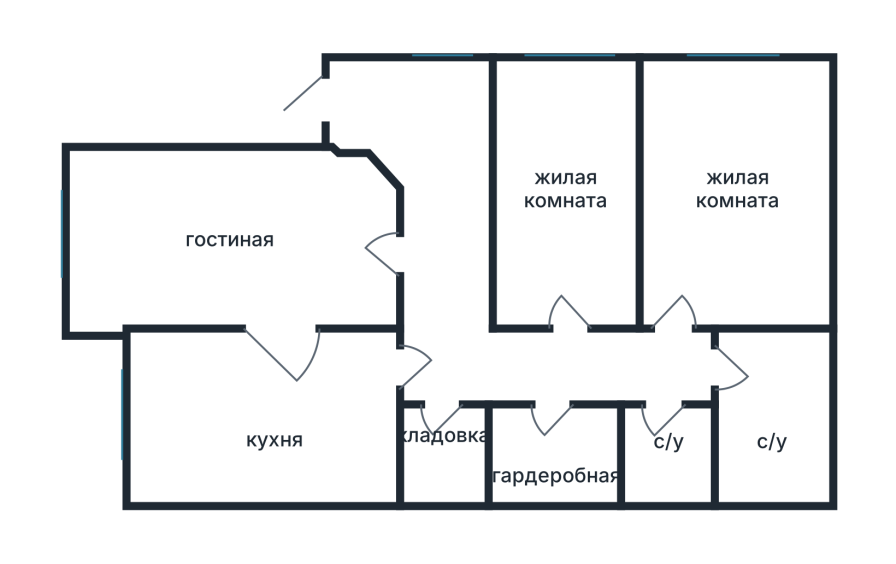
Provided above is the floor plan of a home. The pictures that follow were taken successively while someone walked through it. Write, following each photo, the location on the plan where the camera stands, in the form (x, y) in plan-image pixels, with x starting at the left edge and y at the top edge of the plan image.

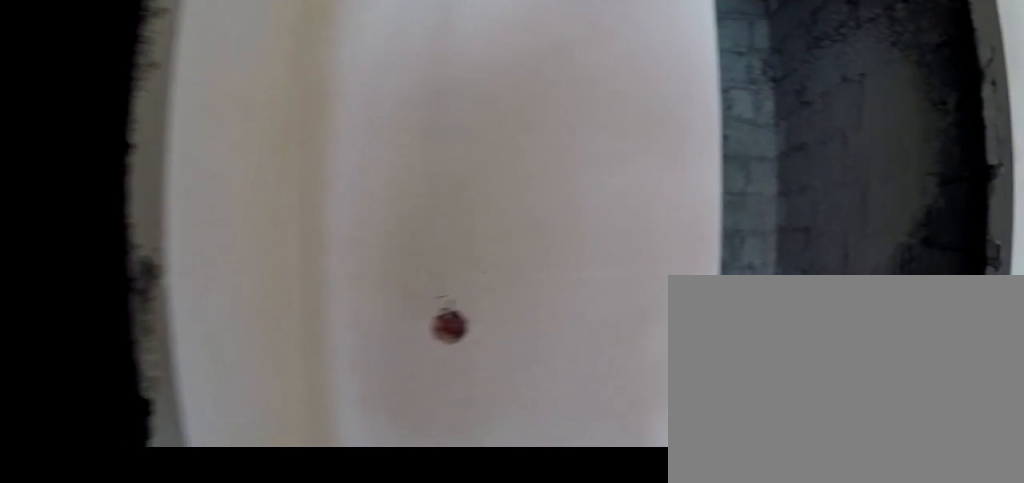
(671, 346)
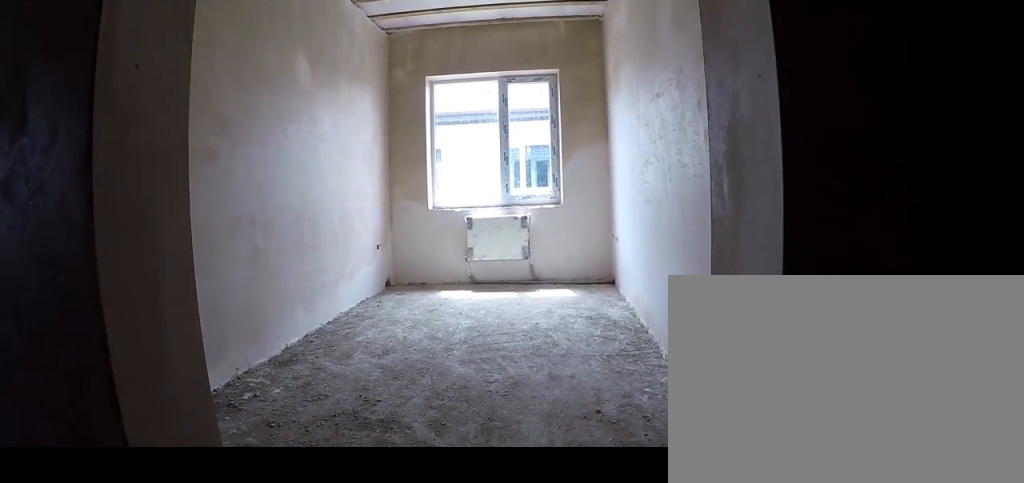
(594, 351)
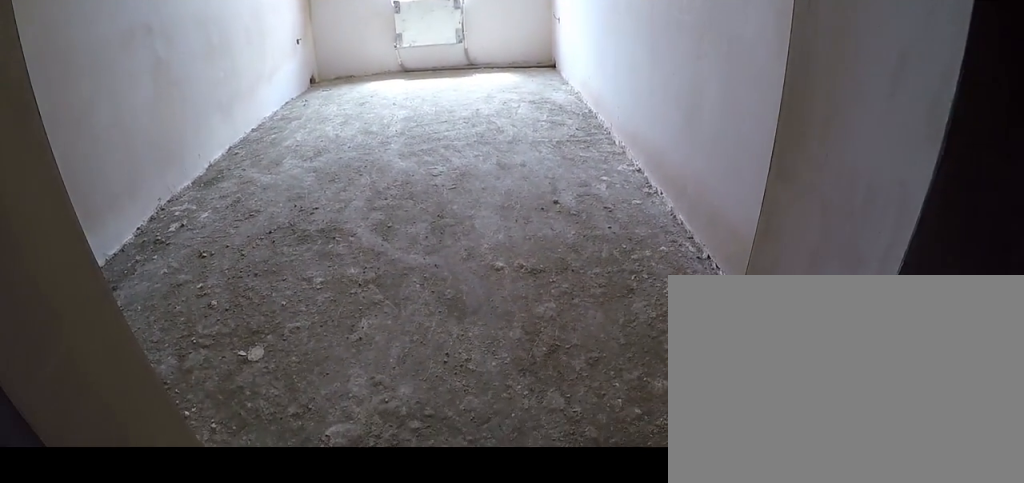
(572, 334)
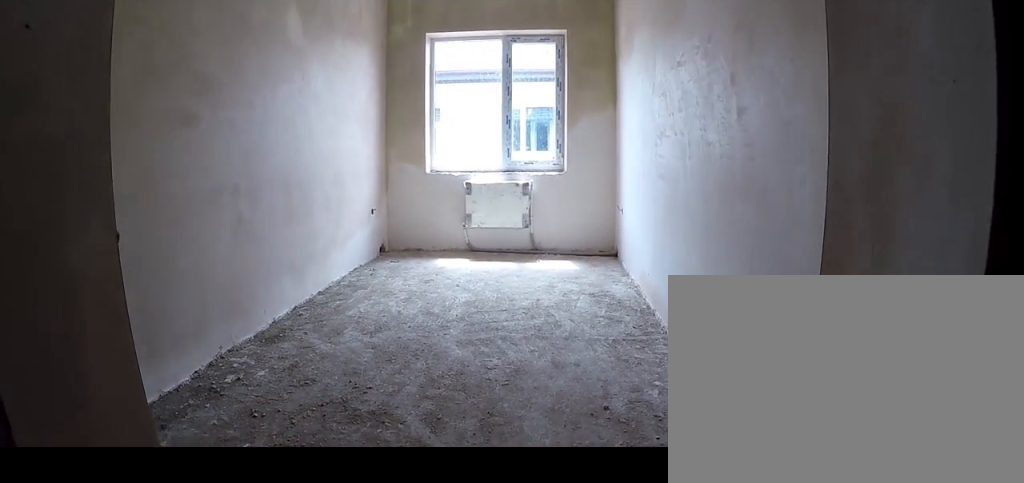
(572, 334)
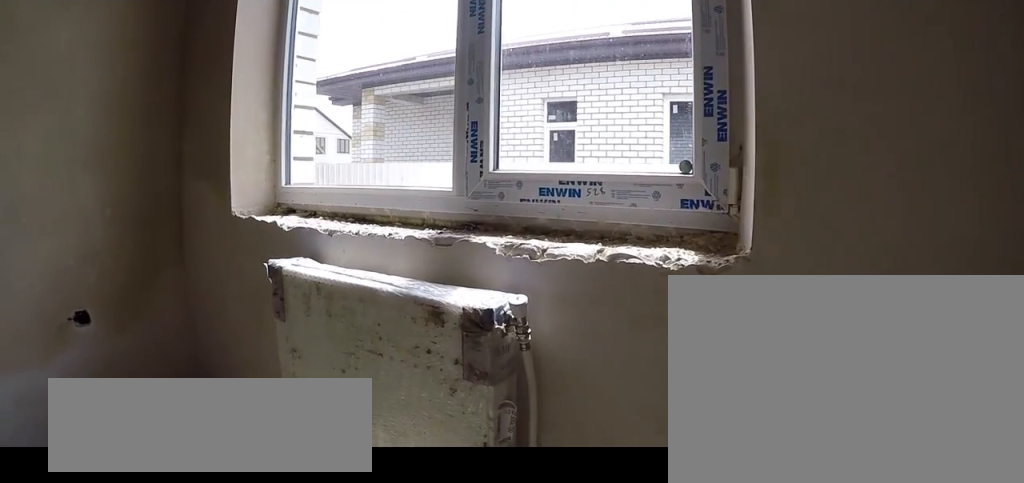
(609, 107)
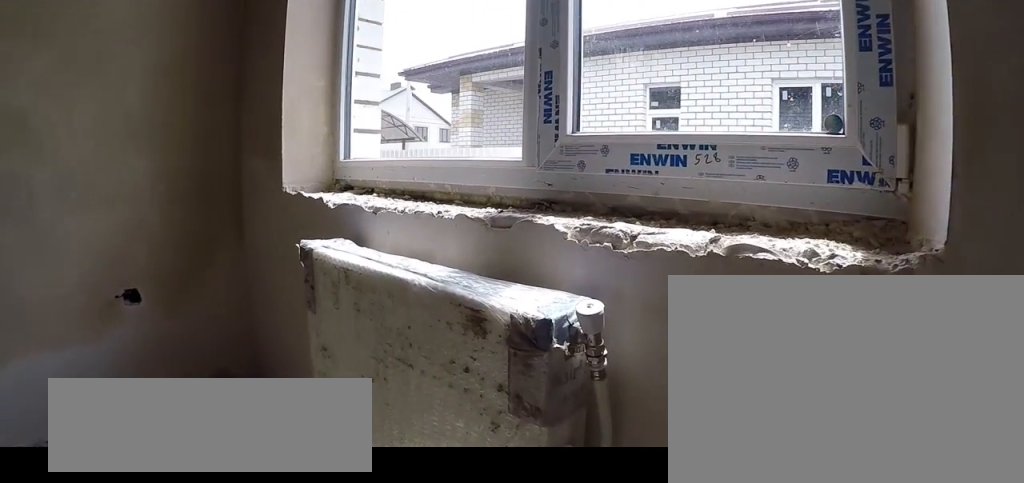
(614, 89)
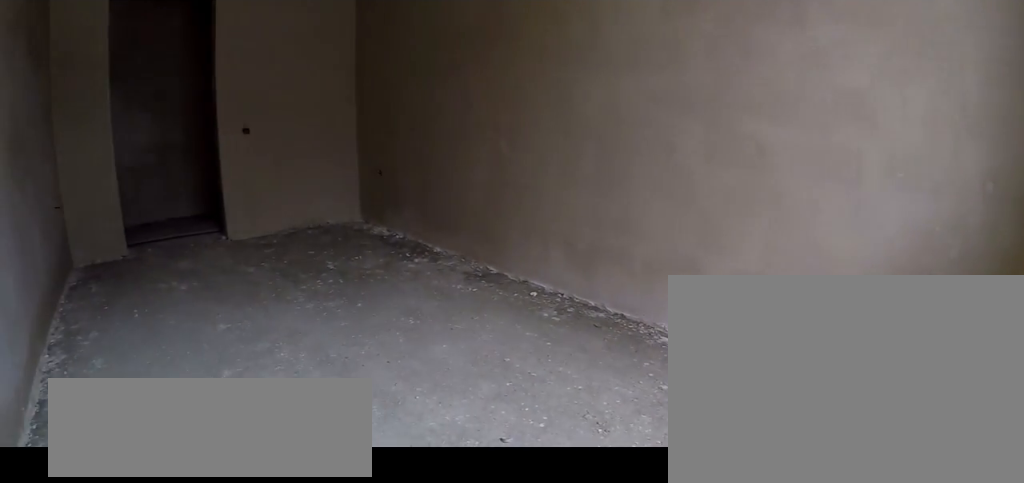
(614, 89)
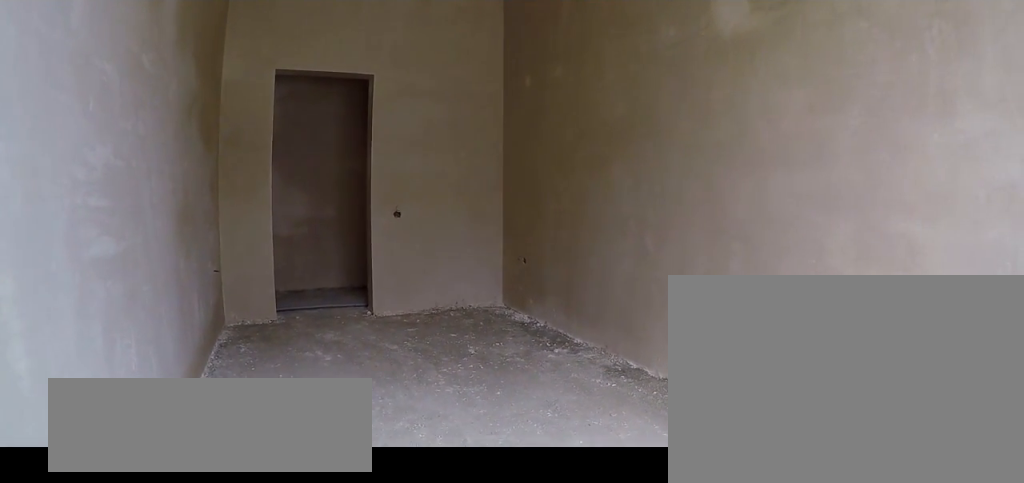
(612, 102)
